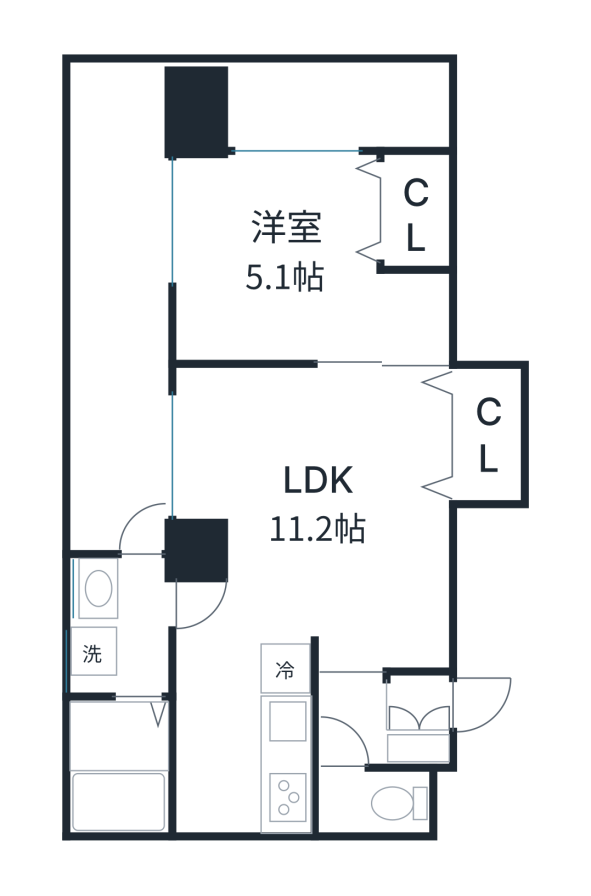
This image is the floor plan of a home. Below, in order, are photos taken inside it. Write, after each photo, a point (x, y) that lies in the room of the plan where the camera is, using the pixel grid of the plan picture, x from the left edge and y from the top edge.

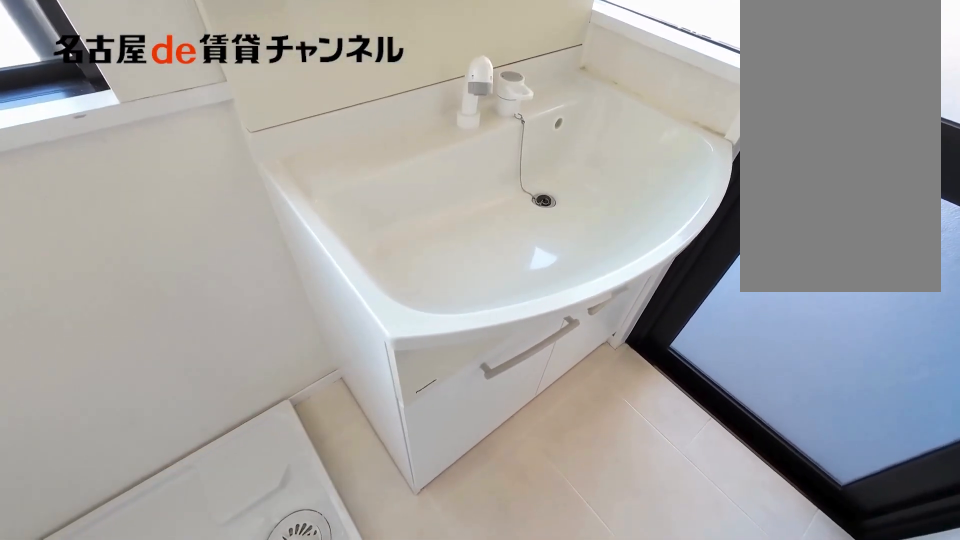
(123, 624)
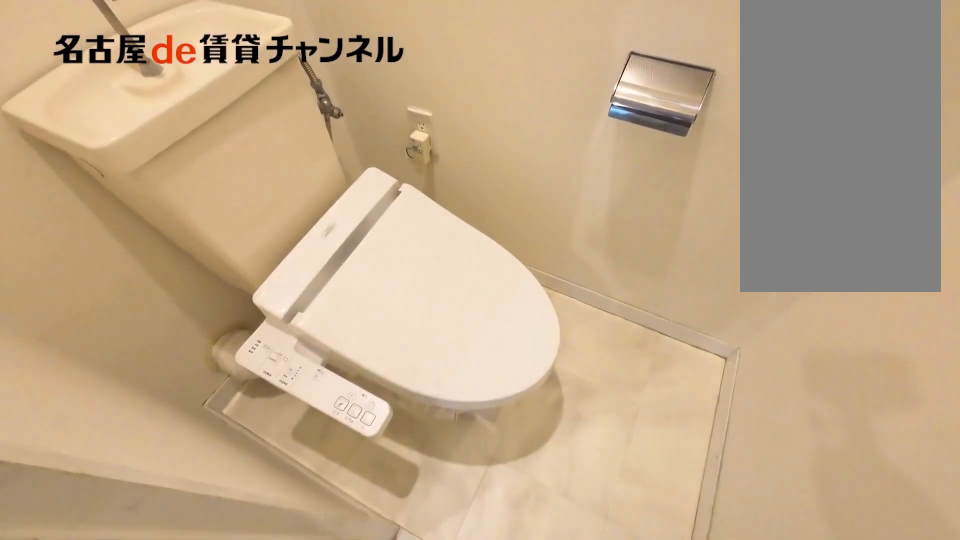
(377, 798)
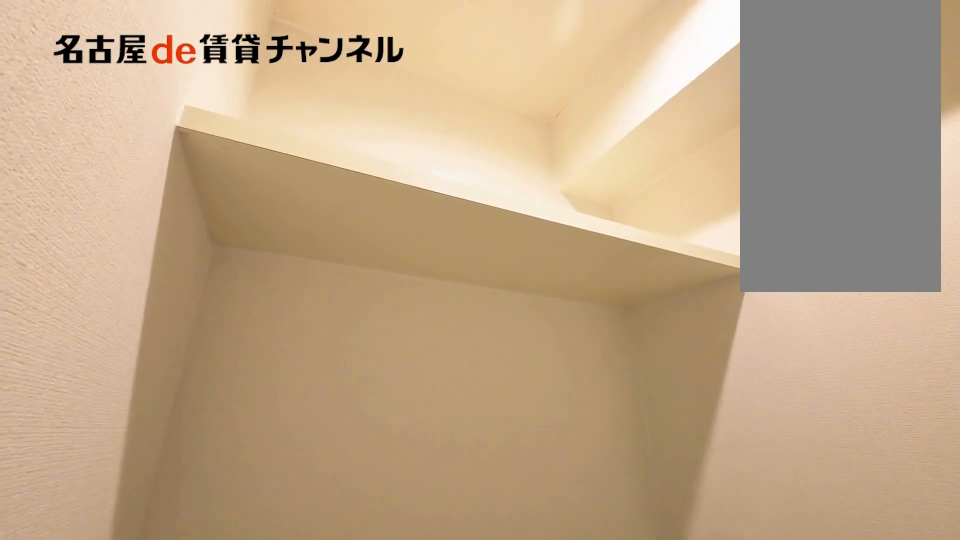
(377, 798)
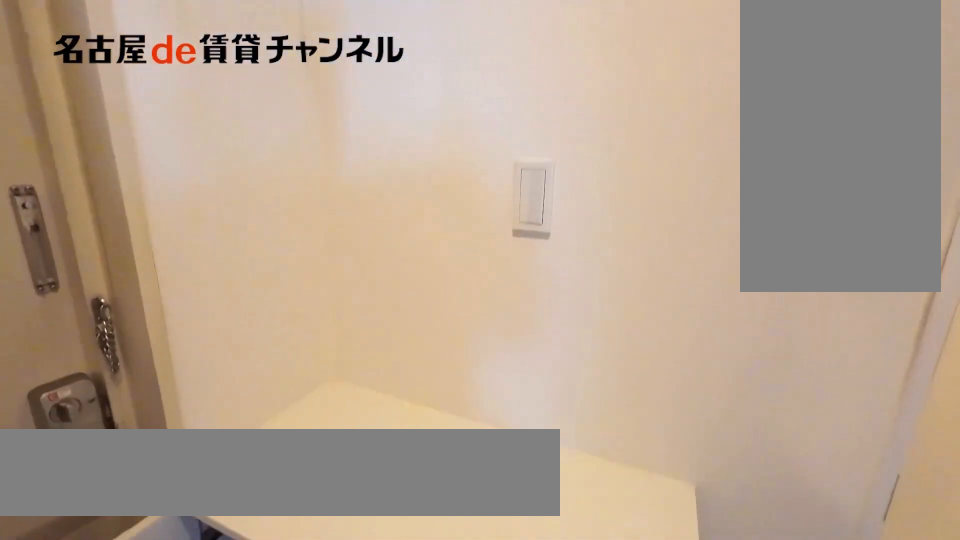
(422, 751)
